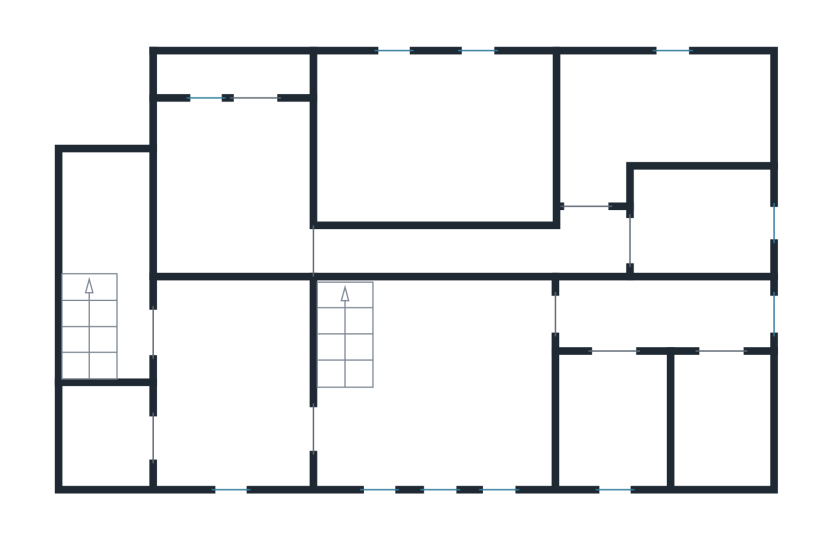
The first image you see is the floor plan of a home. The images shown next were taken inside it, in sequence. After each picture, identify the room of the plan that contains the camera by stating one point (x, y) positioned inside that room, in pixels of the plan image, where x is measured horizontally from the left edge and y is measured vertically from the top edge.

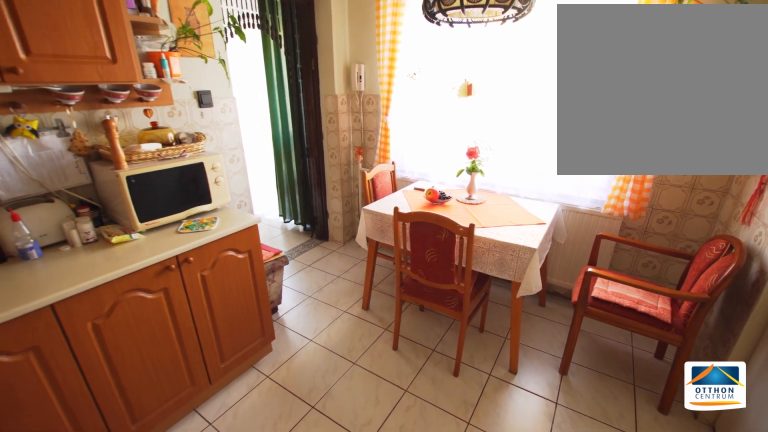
(235, 386)
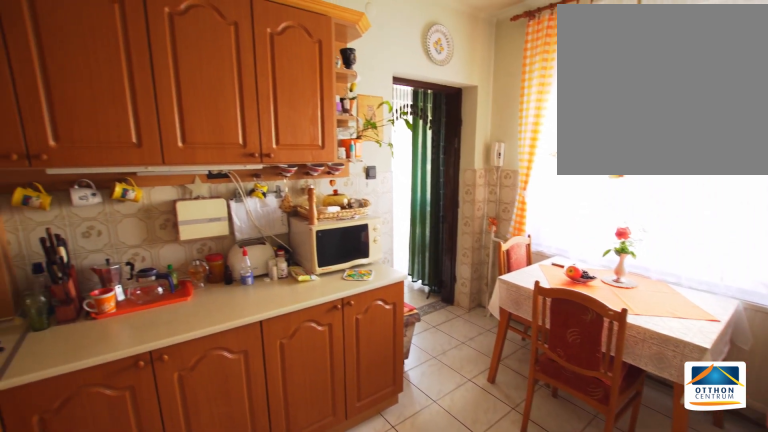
(235, 386)
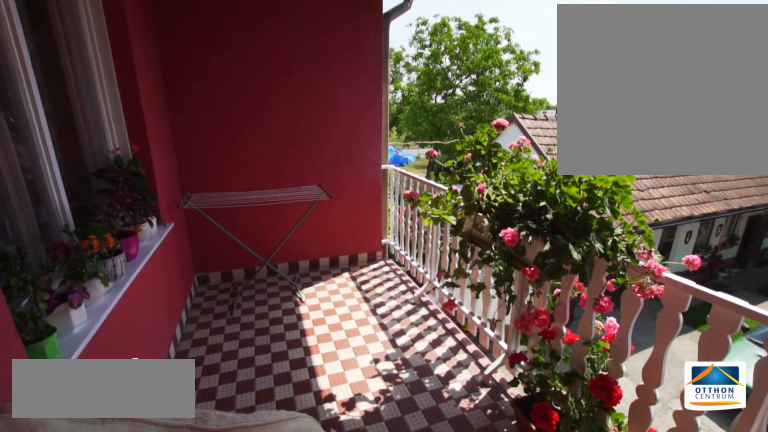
(235, 75)
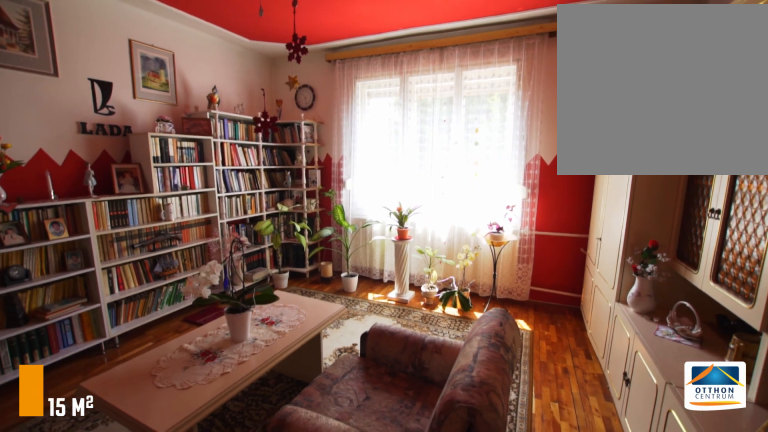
(437, 135)
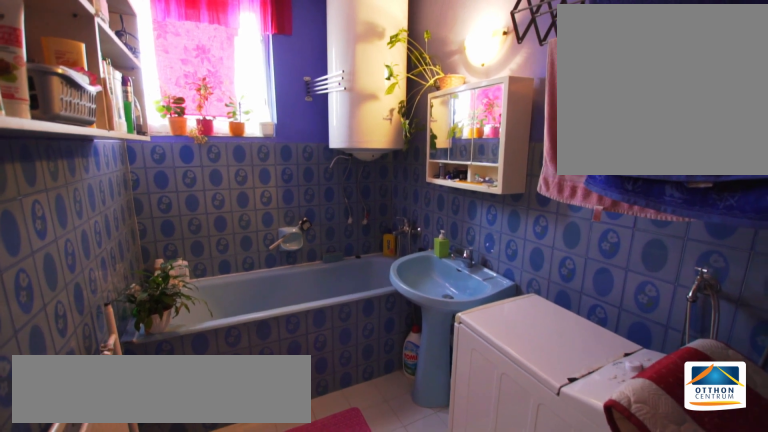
(703, 232)
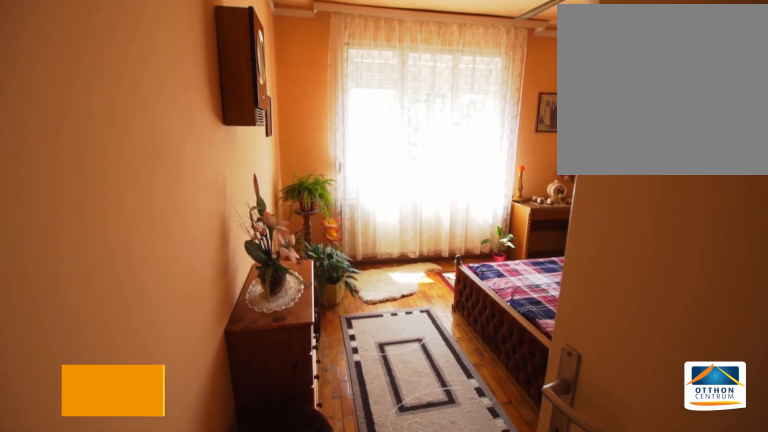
(659, 116)
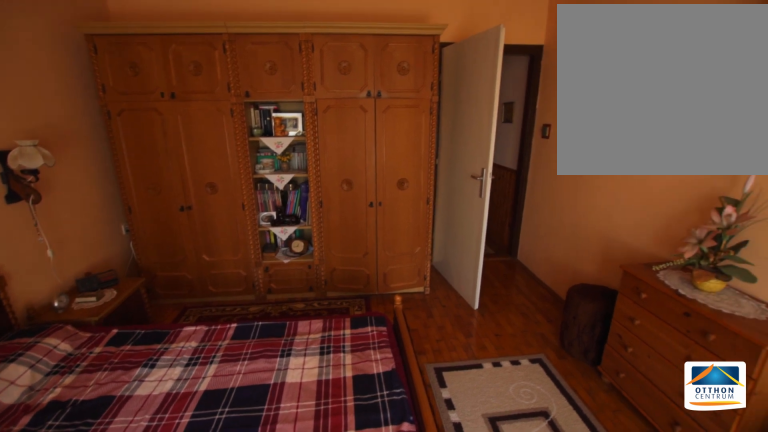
(658, 117)
